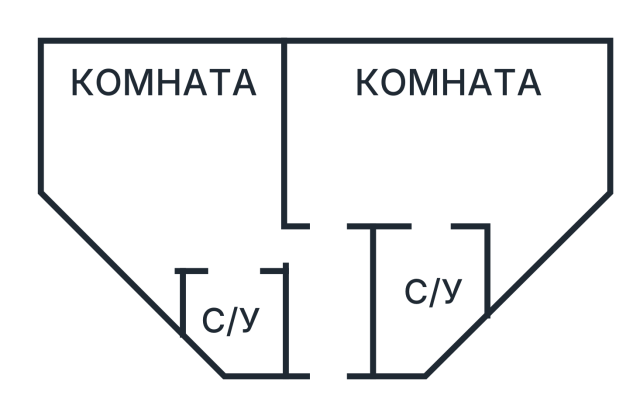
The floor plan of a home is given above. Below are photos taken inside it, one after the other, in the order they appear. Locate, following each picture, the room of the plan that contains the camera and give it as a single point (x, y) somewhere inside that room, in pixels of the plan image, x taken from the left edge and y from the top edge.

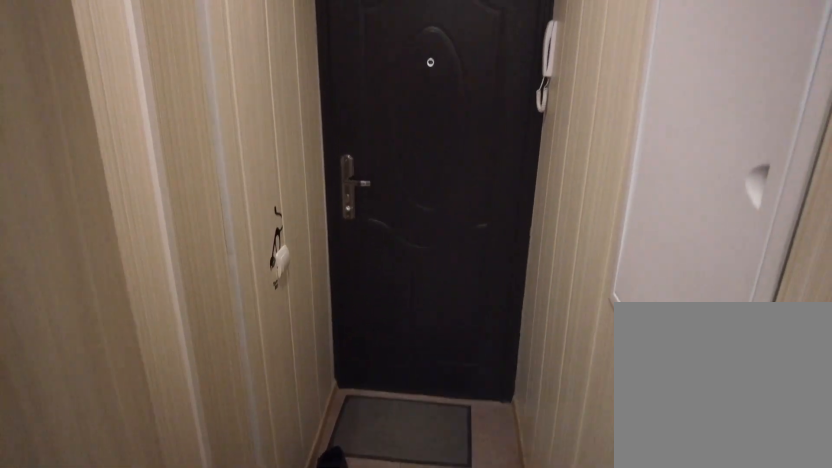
(336, 317)
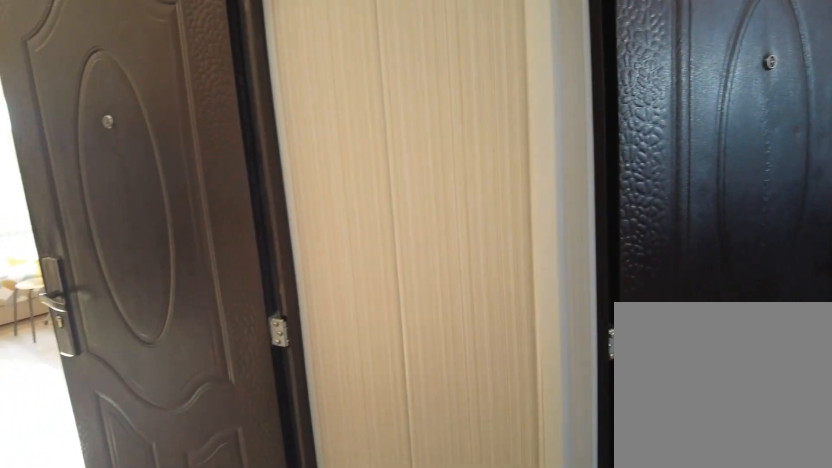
(336, 317)
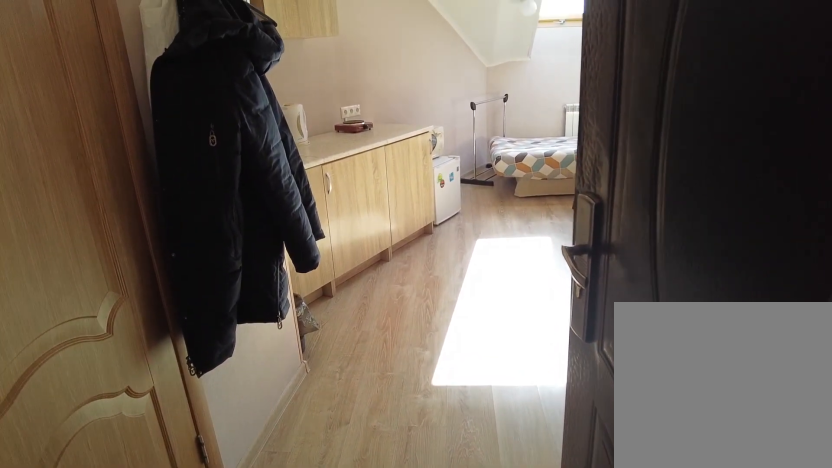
(307, 257)
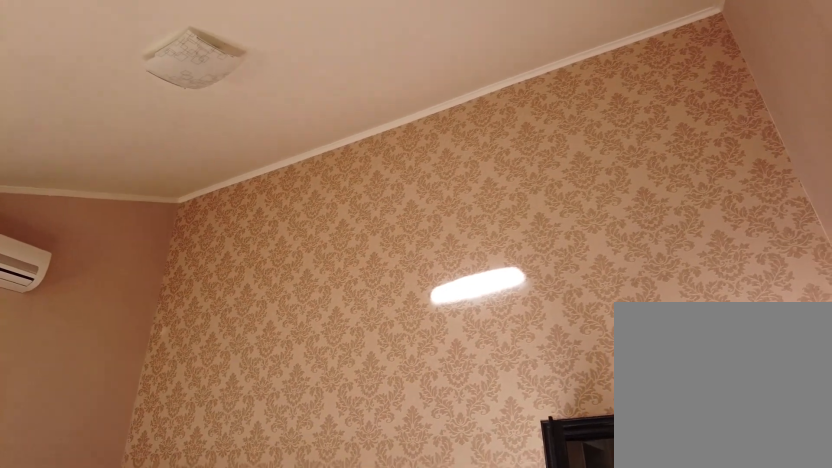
(209, 215)
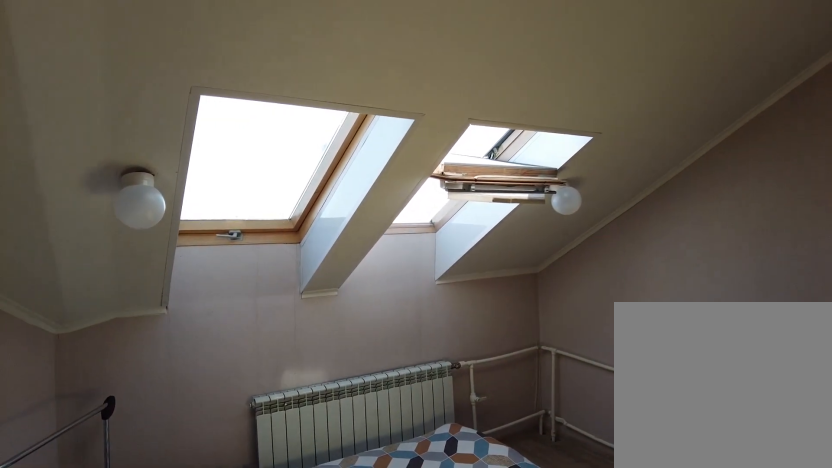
(209, 215)
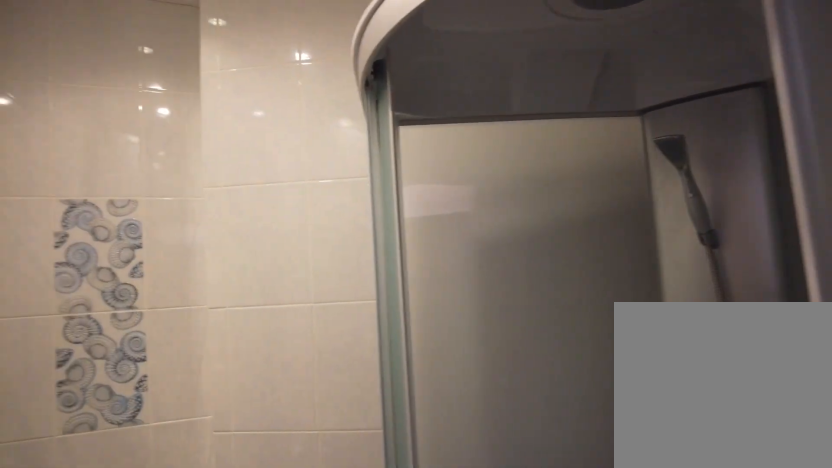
(247, 306)
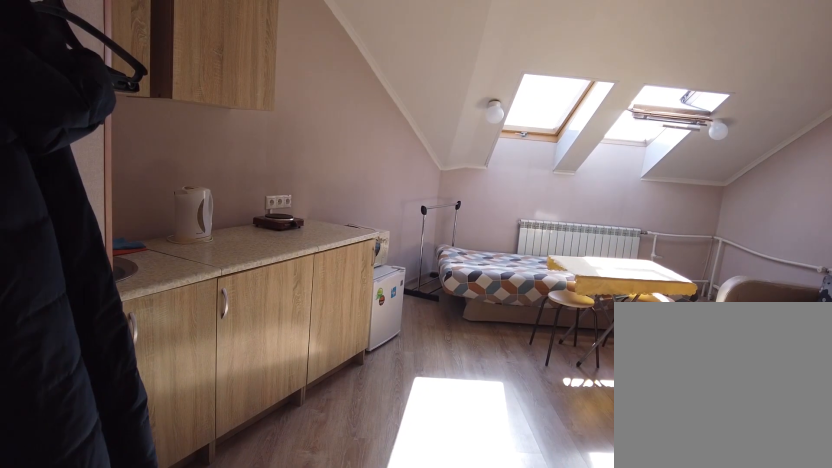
(215, 236)
